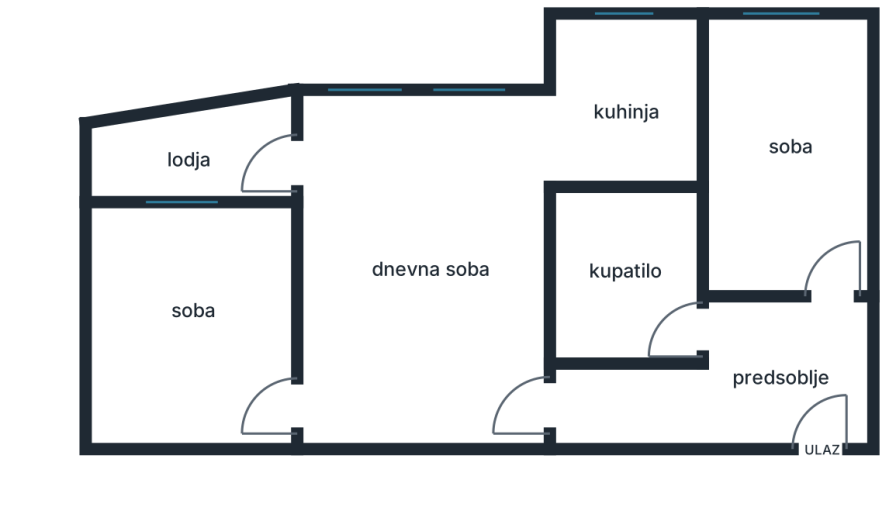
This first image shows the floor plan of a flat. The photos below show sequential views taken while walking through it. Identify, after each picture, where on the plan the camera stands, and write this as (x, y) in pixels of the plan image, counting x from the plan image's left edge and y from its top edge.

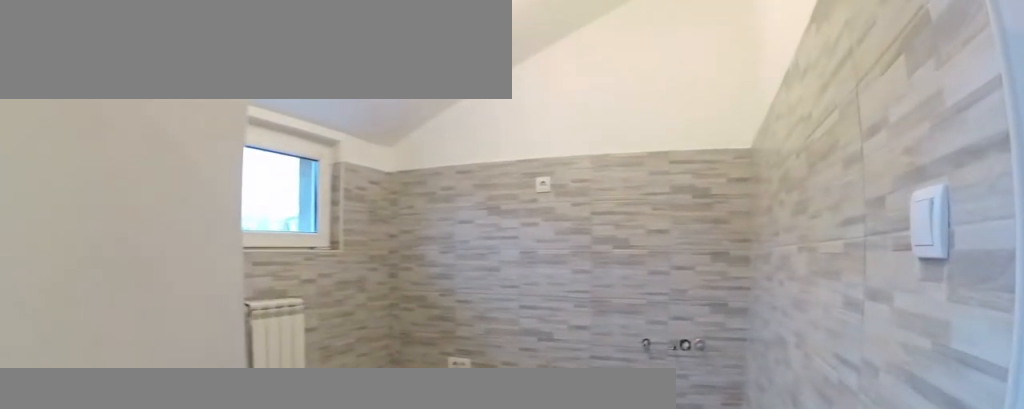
(517, 174)
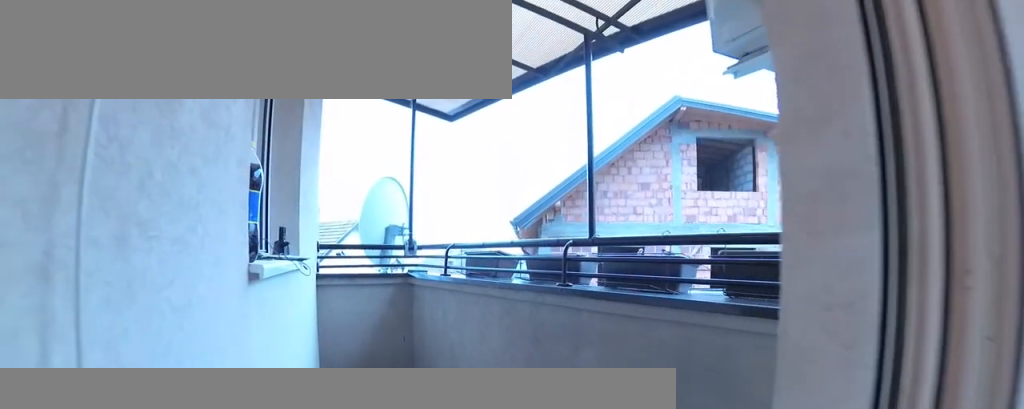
(350, 149)
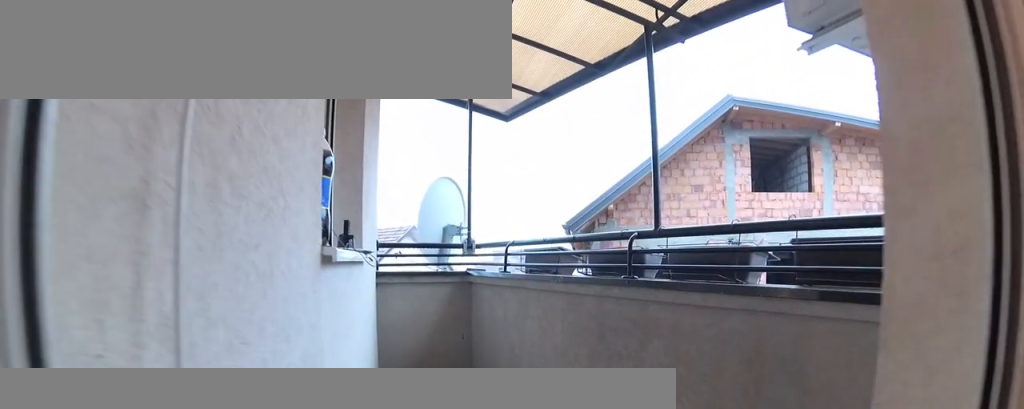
(319, 149)
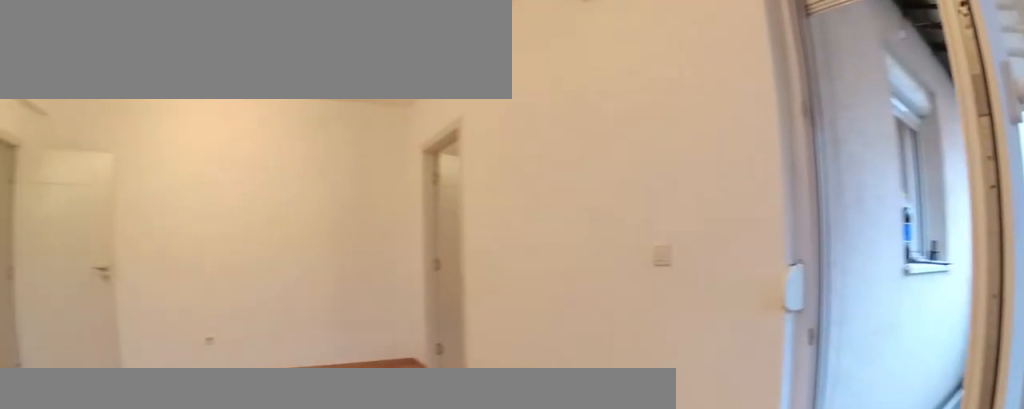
(350, 125)
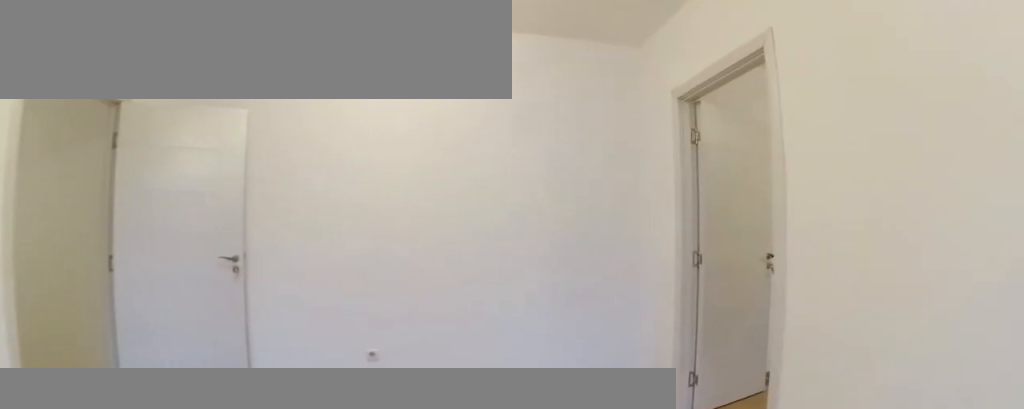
(338, 213)
